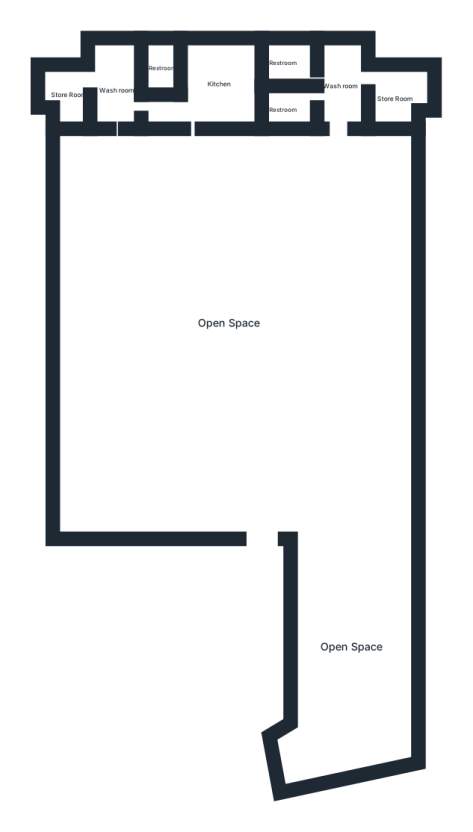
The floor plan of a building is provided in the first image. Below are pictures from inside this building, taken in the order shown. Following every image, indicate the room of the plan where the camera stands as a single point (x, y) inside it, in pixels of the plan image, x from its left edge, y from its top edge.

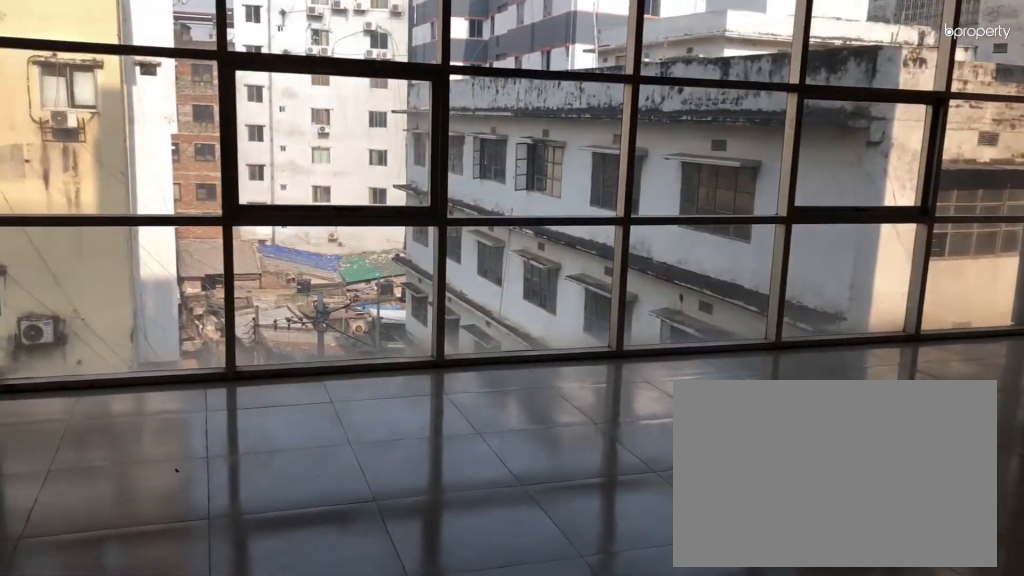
(226, 321)
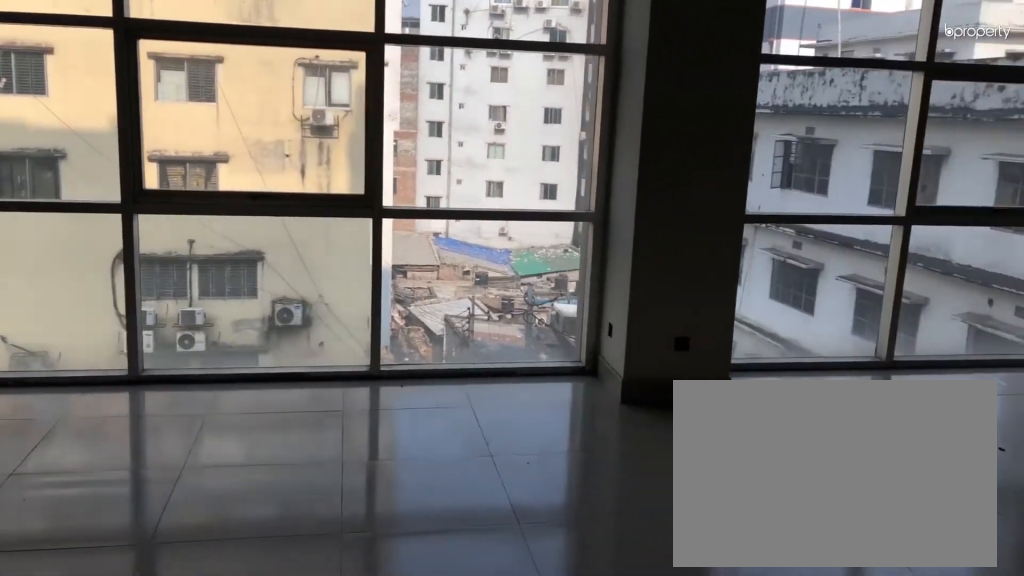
(226, 322)
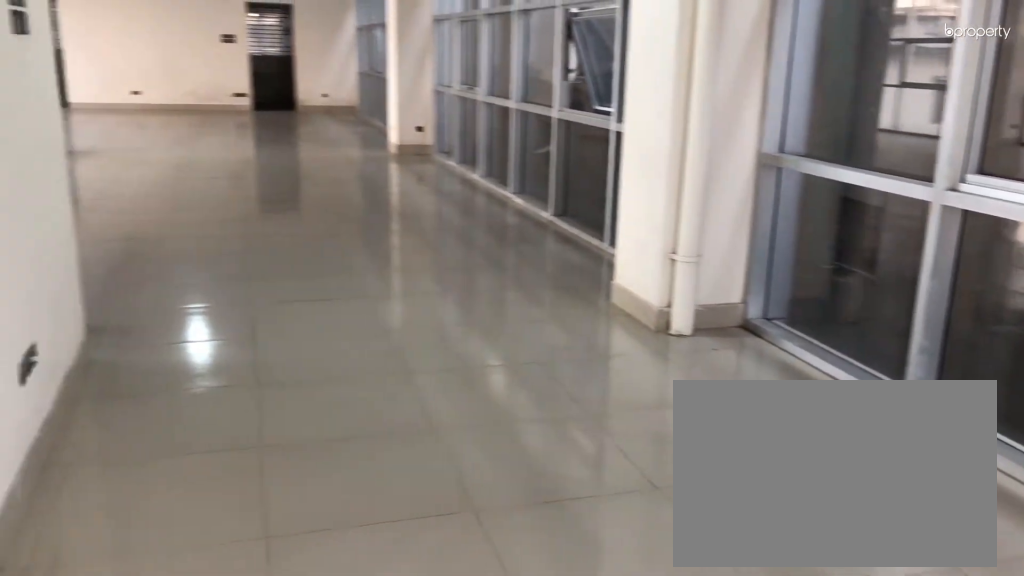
(354, 654)
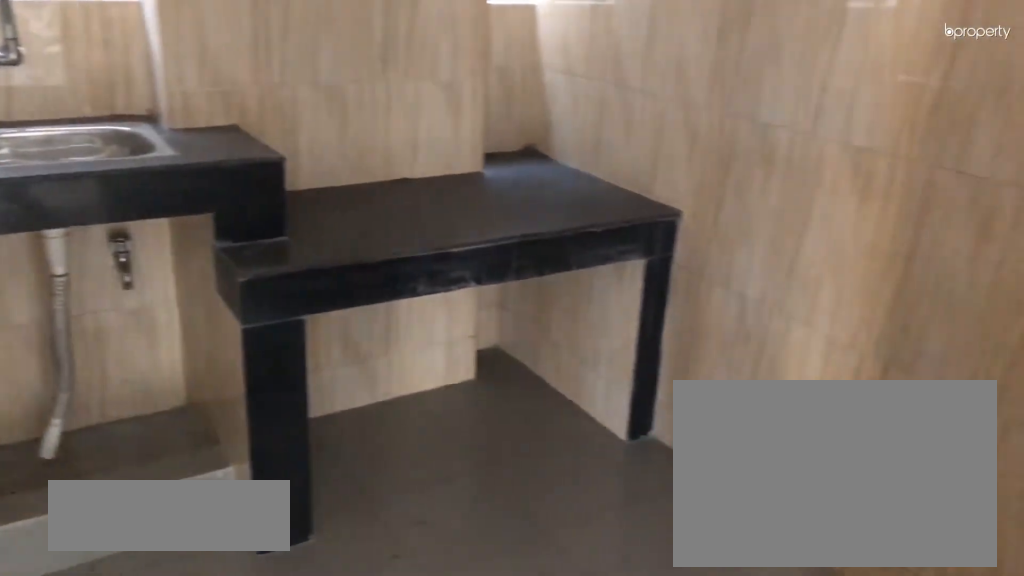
(221, 83)
